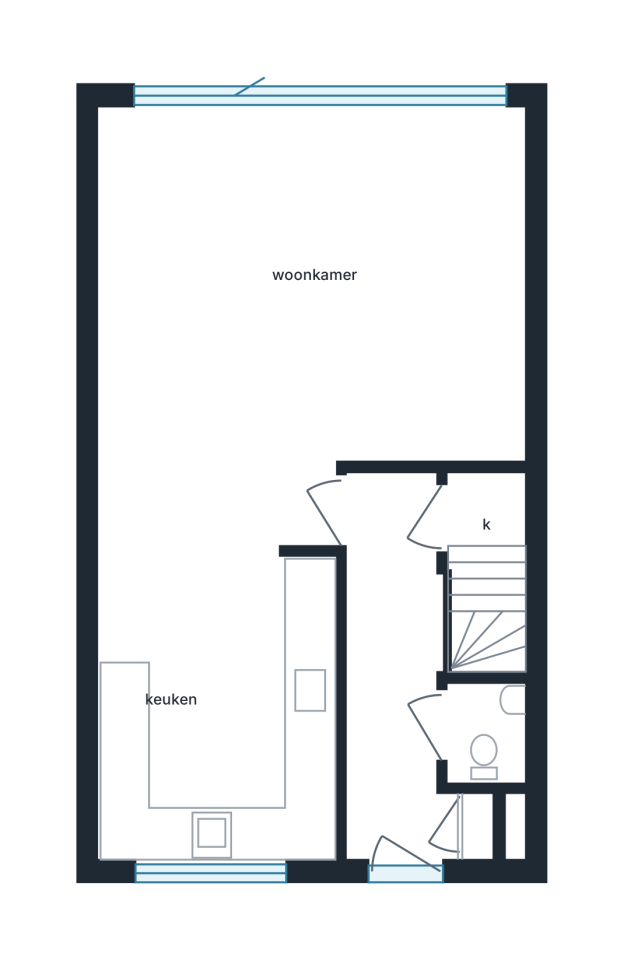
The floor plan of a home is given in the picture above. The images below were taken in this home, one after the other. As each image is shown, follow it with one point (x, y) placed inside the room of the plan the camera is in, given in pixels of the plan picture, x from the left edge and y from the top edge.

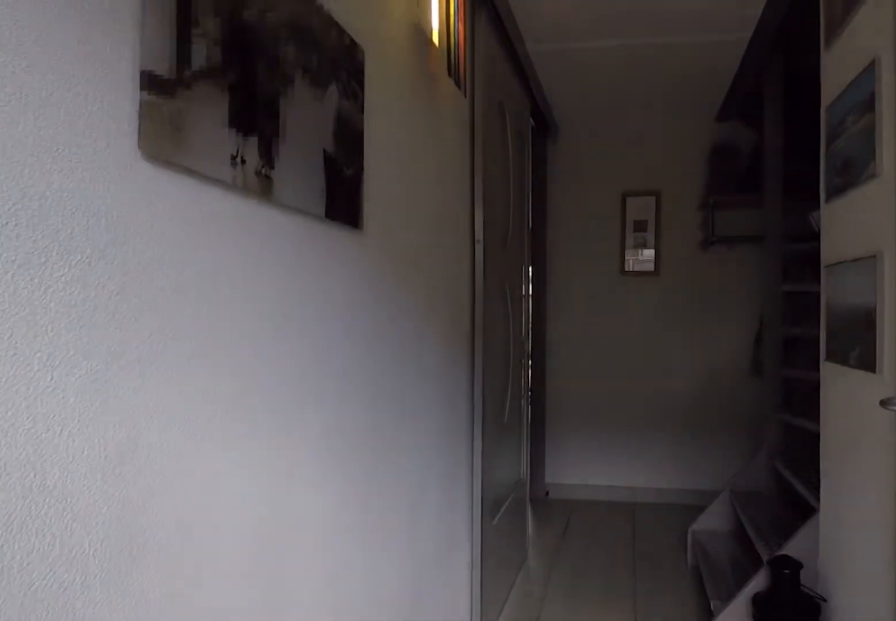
(395, 668)
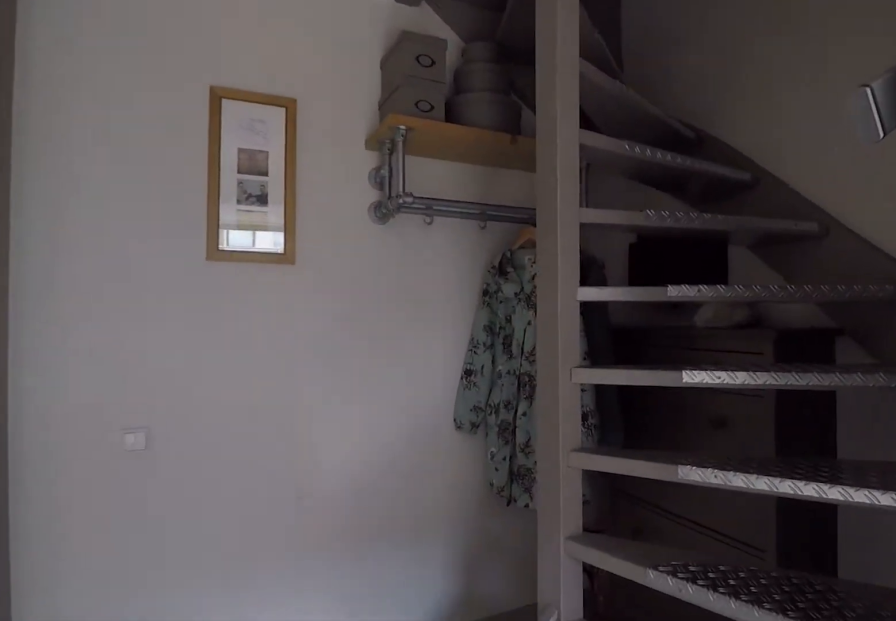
(395, 668)
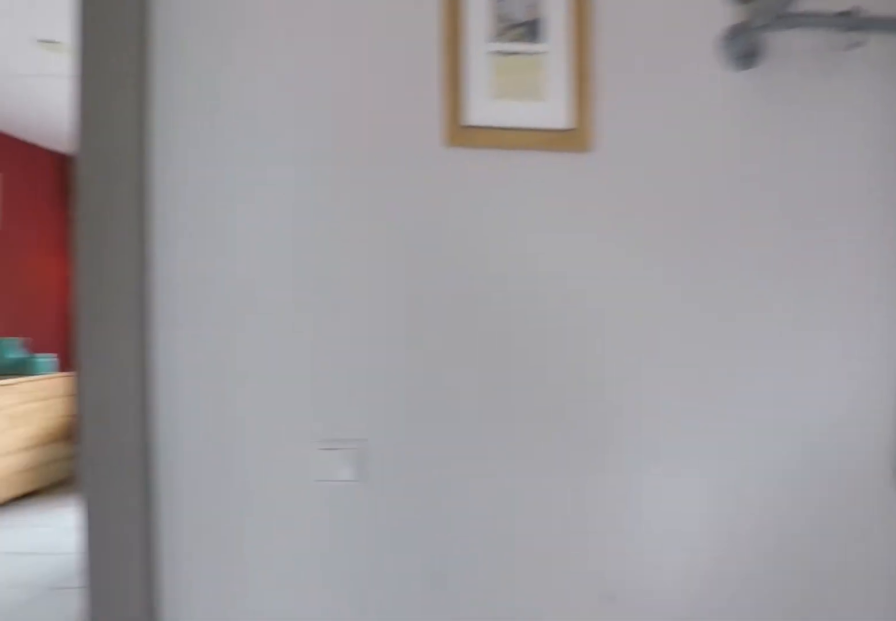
(395, 668)
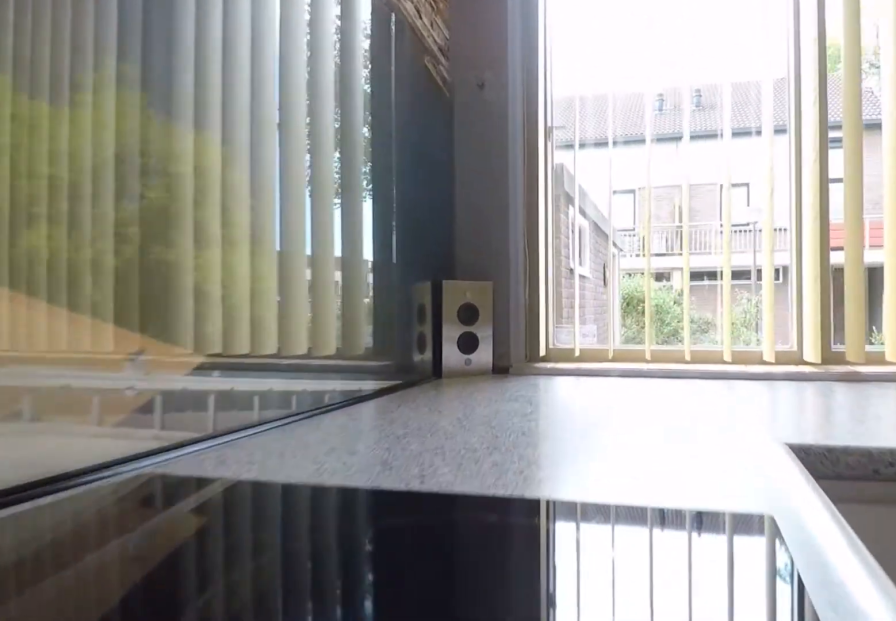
(215, 708)
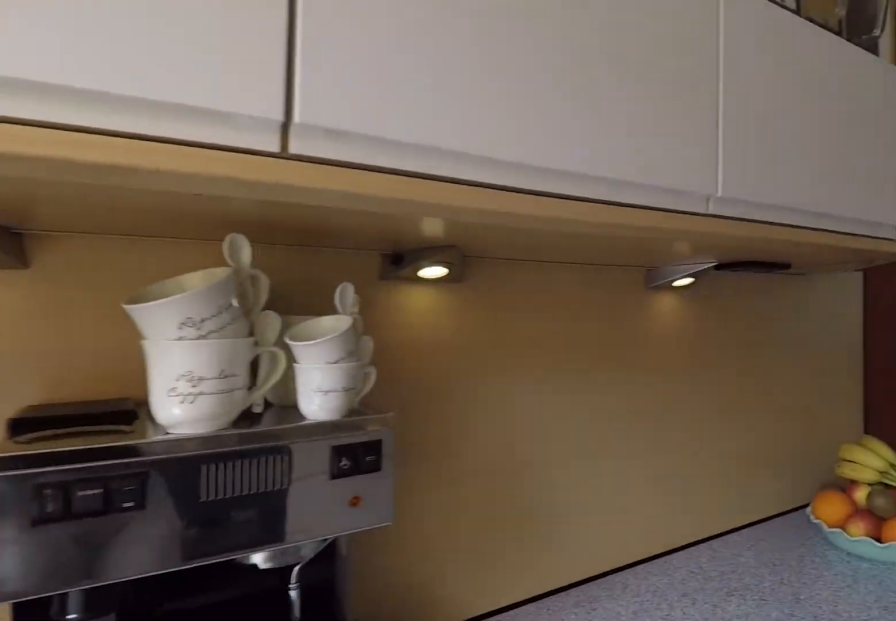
(215, 708)
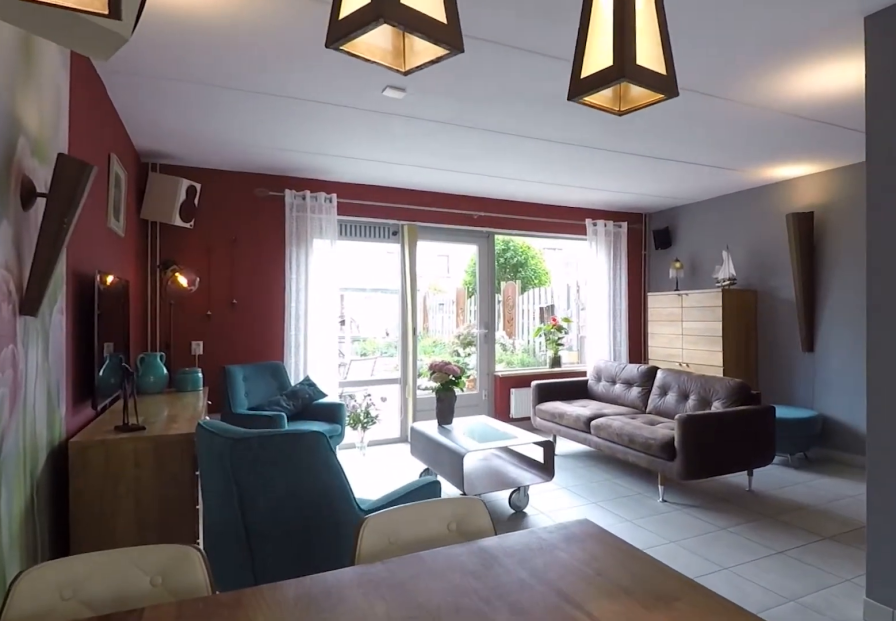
(392, 316)
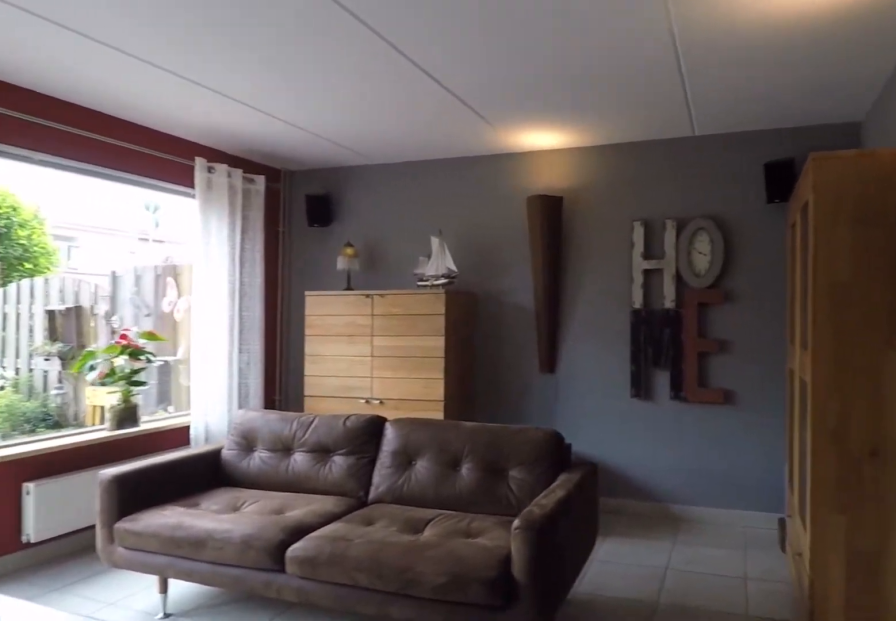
(392, 316)
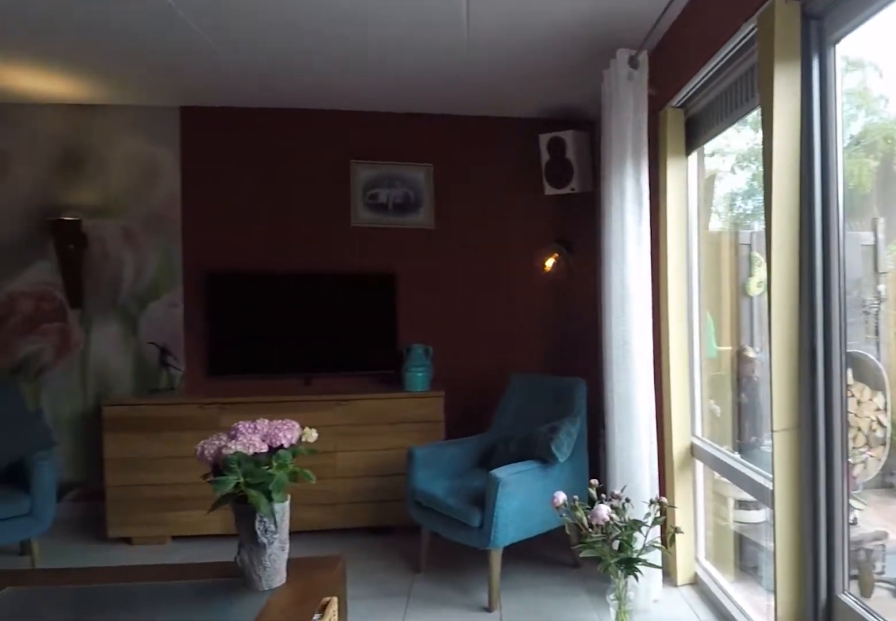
(392, 316)
